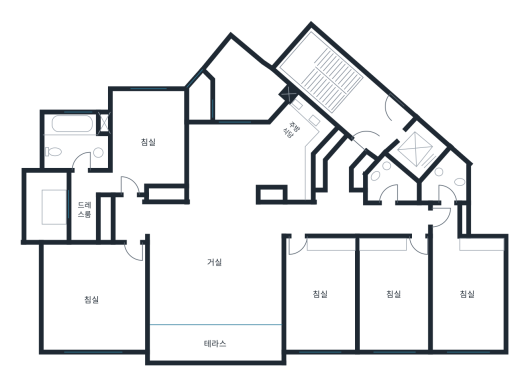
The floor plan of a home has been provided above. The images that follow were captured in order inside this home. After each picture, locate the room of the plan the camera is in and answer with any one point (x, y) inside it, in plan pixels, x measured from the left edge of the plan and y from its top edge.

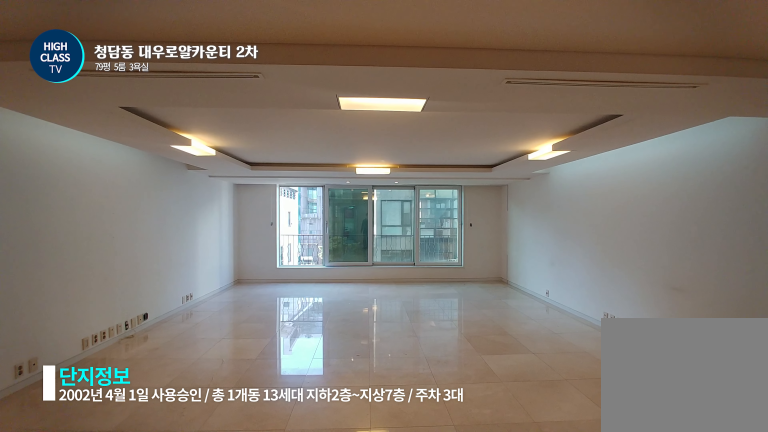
(215, 269)
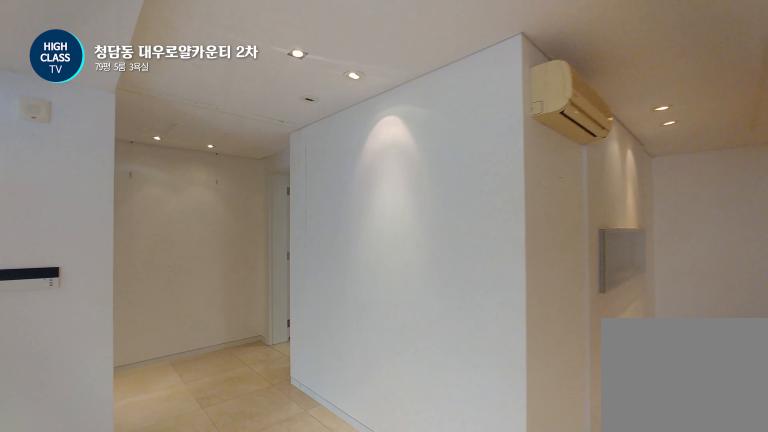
(215, 269)
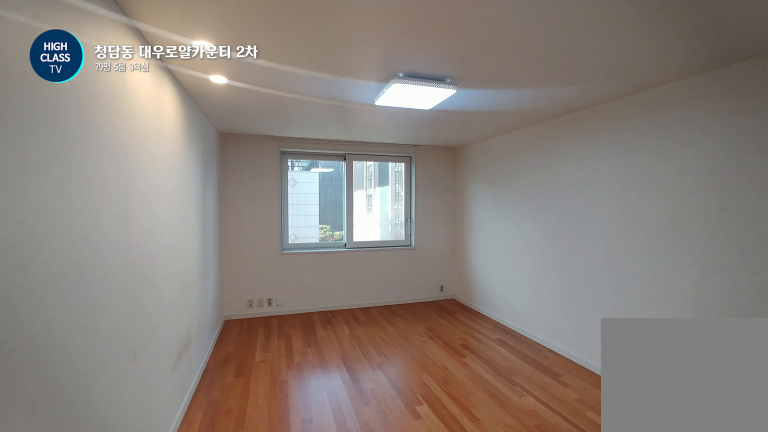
(396, 295)
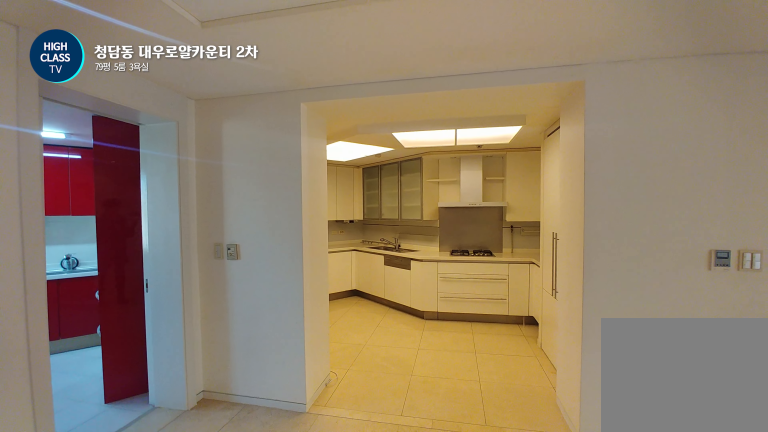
(257, 157)
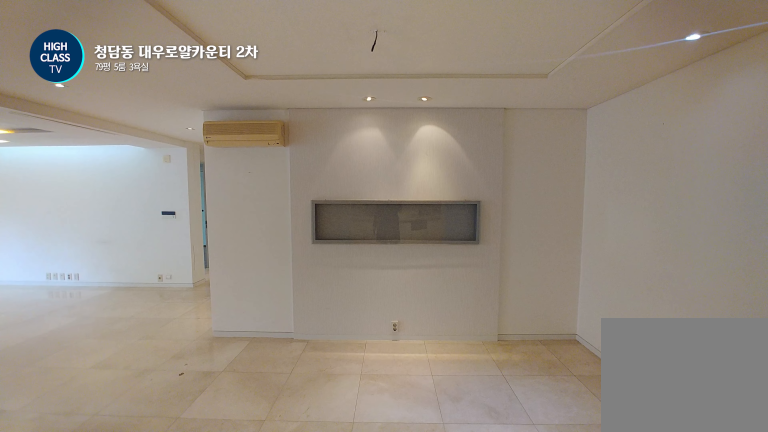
(257, 157)
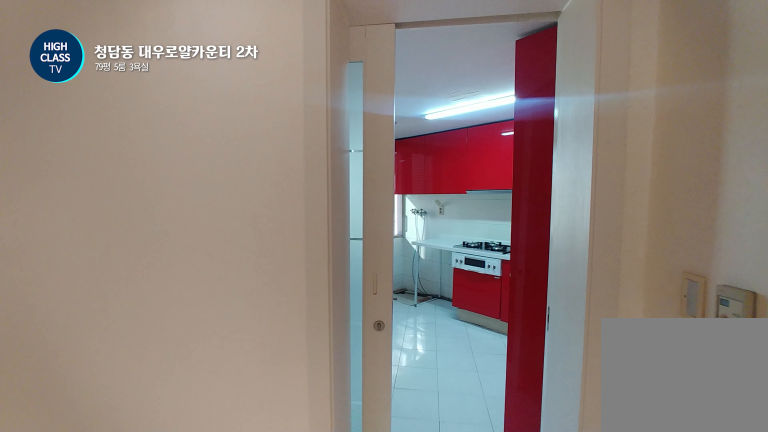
(257, 157)
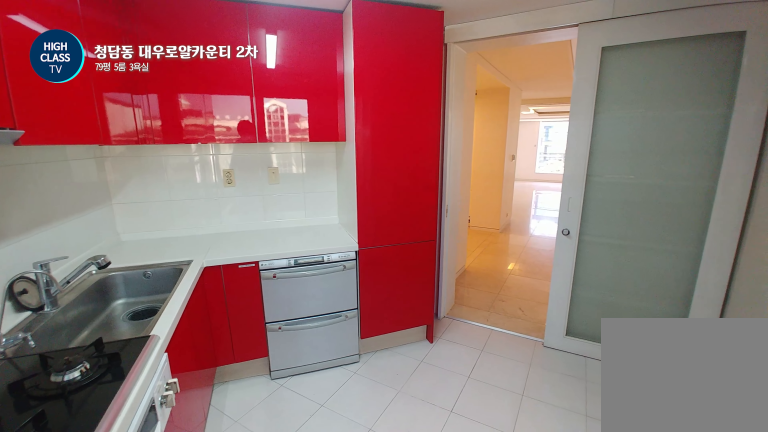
(246, 86)
